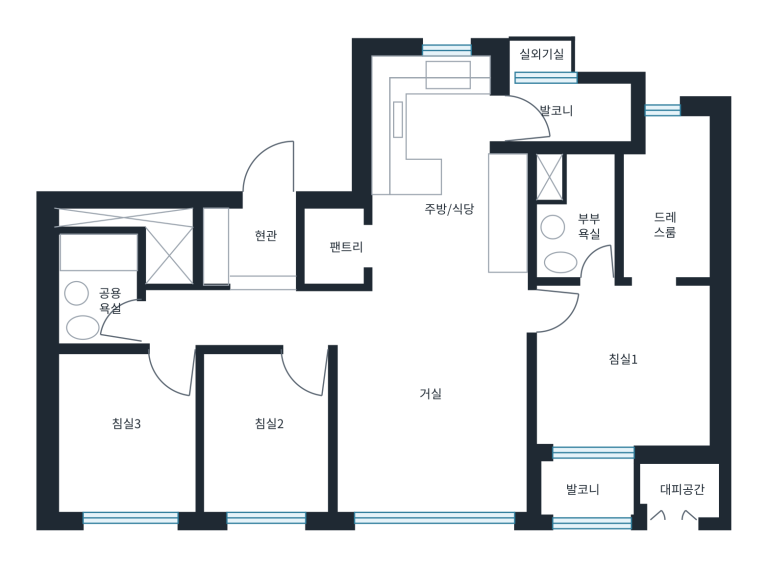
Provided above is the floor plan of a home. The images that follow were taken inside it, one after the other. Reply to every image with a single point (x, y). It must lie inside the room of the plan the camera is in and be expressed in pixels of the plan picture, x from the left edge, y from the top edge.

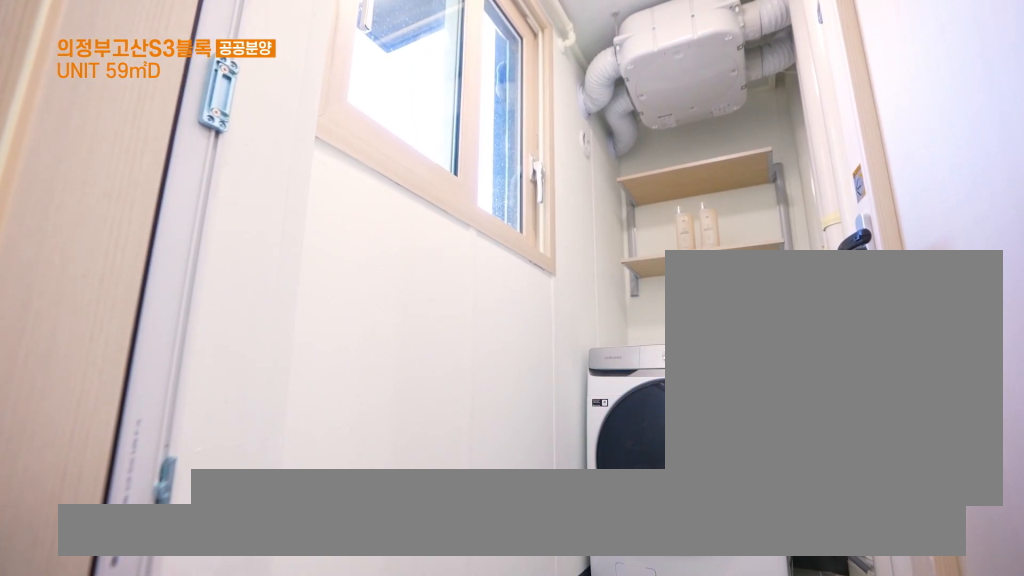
(557, 96)
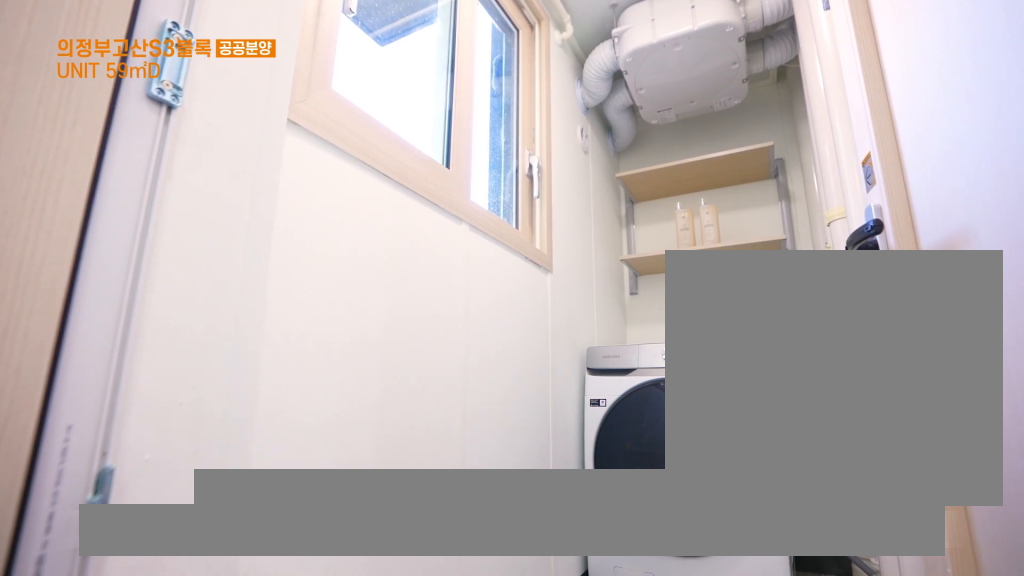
(557, 96)
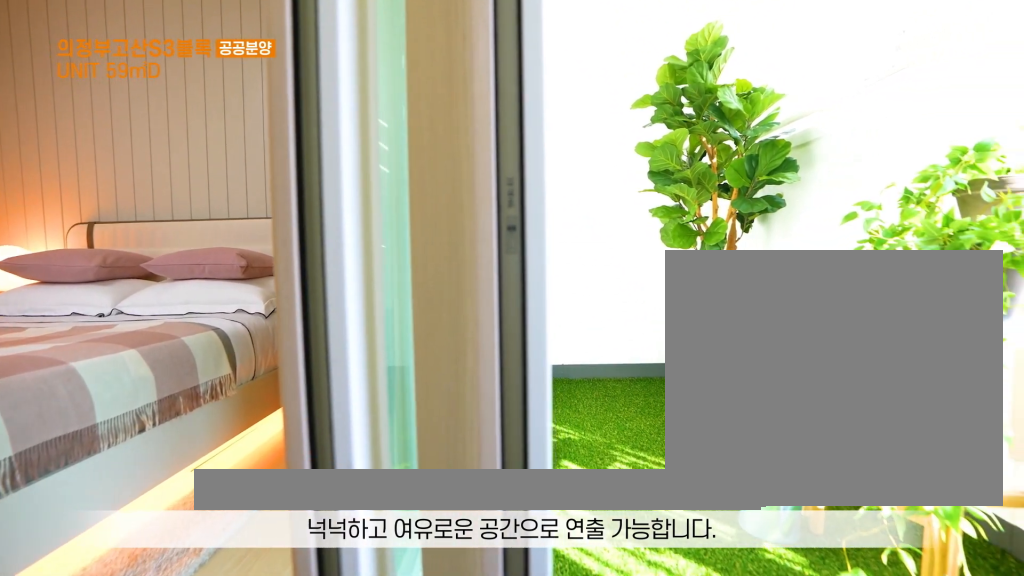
(622, 344)
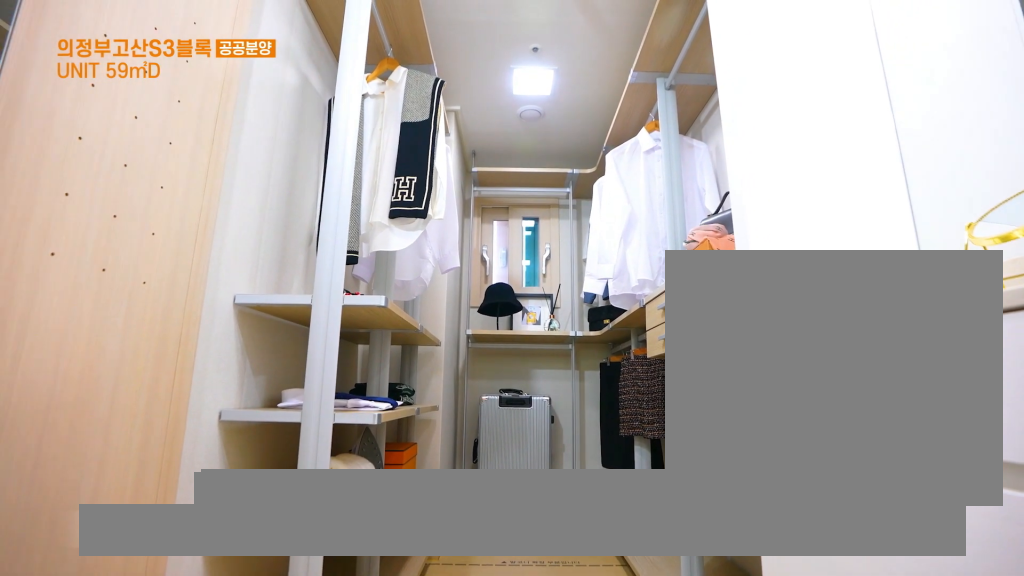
(666, 199)
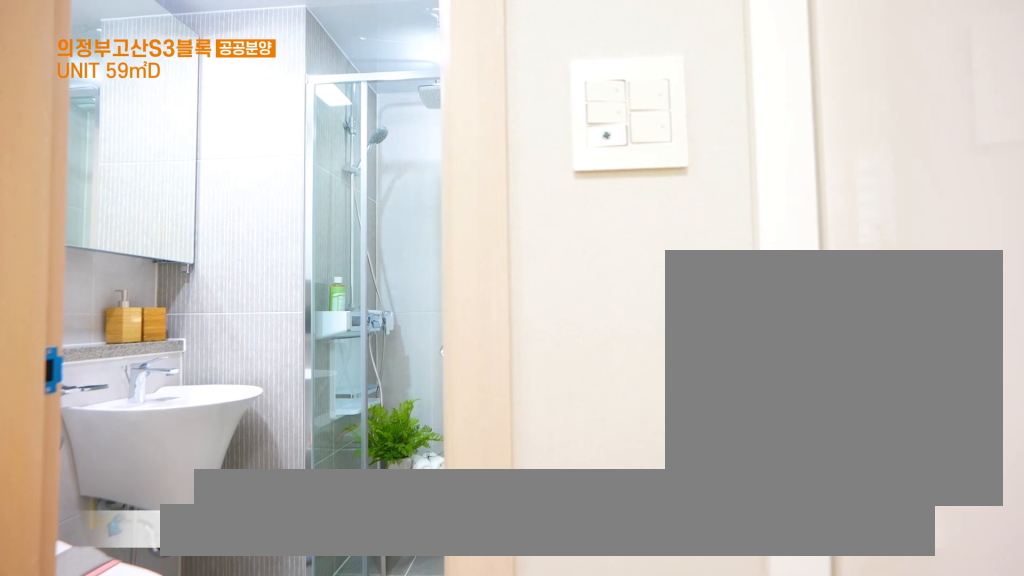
(590, 210)
